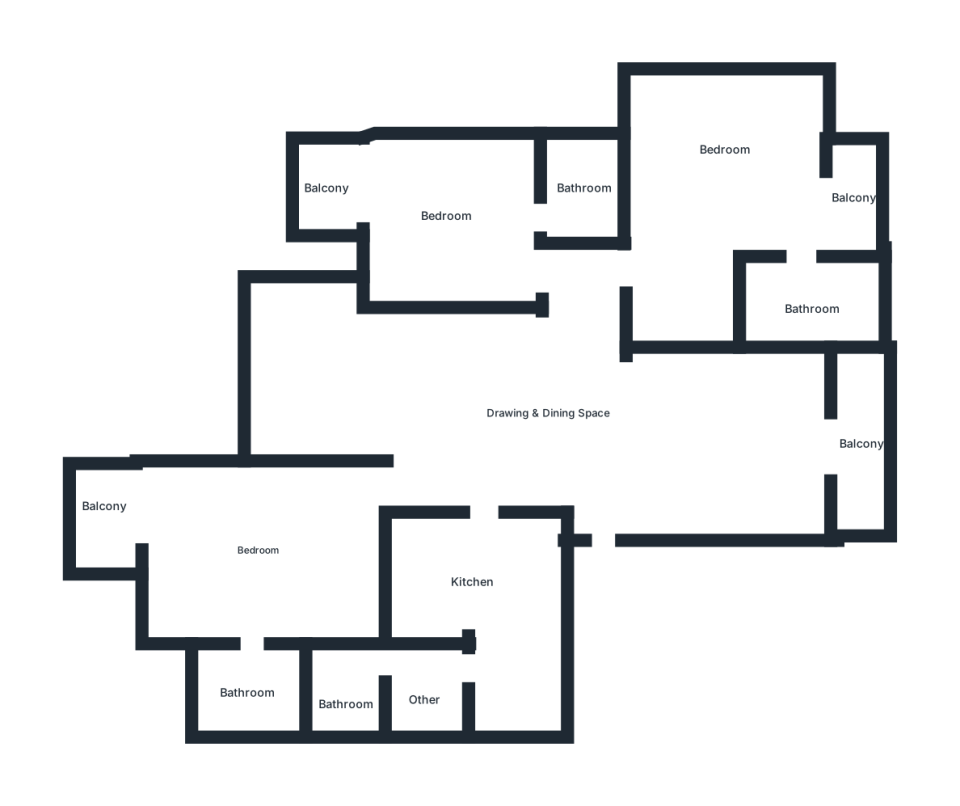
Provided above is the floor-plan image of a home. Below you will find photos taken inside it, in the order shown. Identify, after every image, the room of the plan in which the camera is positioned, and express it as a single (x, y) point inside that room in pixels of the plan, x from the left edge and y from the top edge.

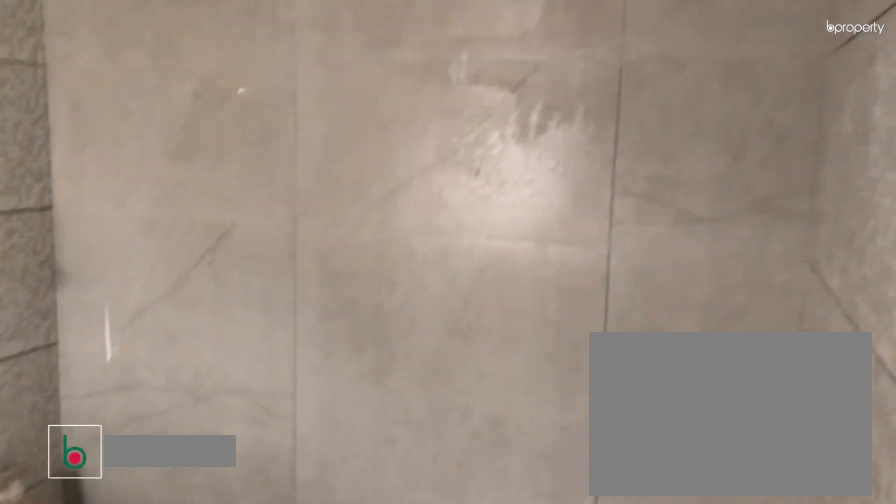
(802, 308)
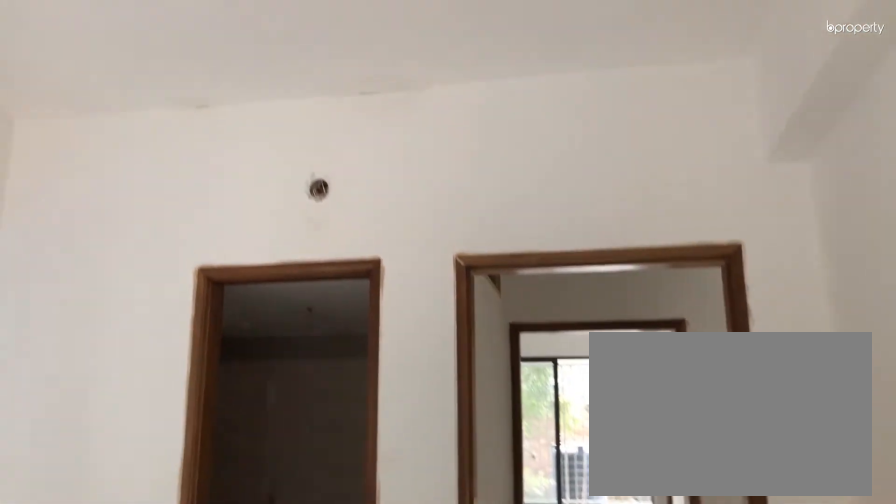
(474, 221)
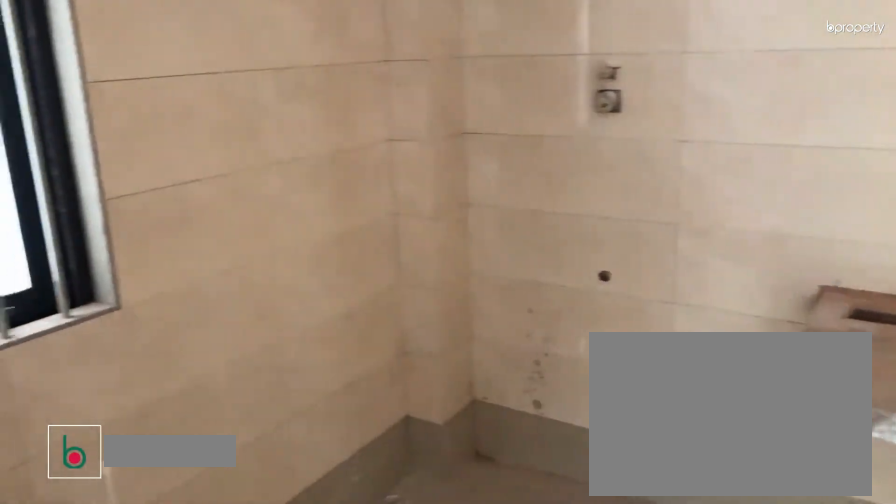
(594, 193)
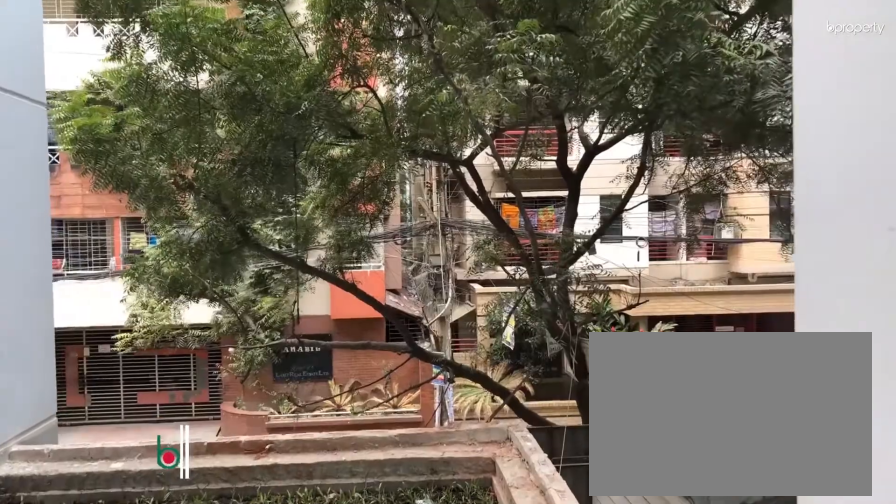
(359, 189)
